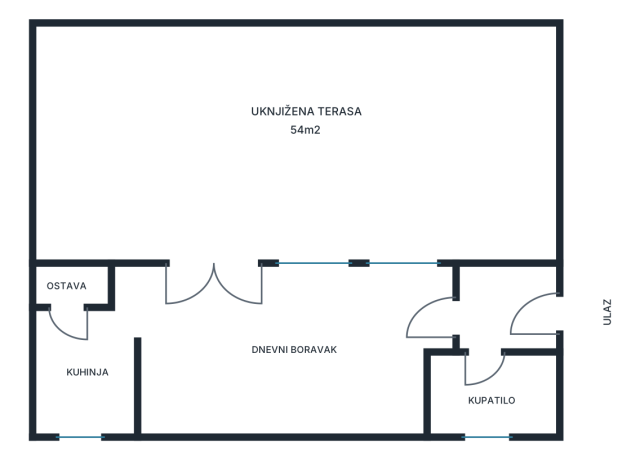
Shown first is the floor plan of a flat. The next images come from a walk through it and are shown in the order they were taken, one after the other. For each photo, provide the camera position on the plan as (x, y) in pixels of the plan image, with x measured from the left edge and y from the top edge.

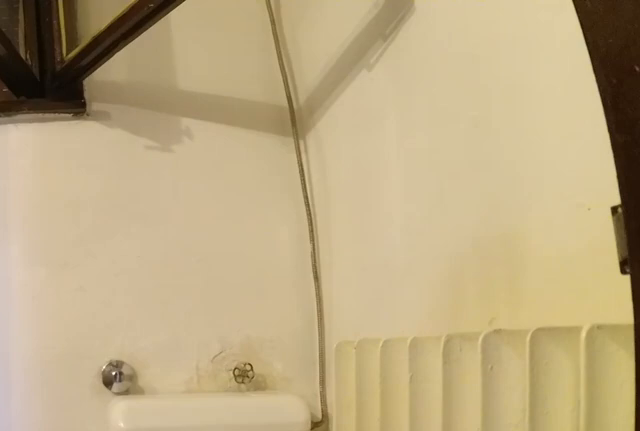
(458, 351)
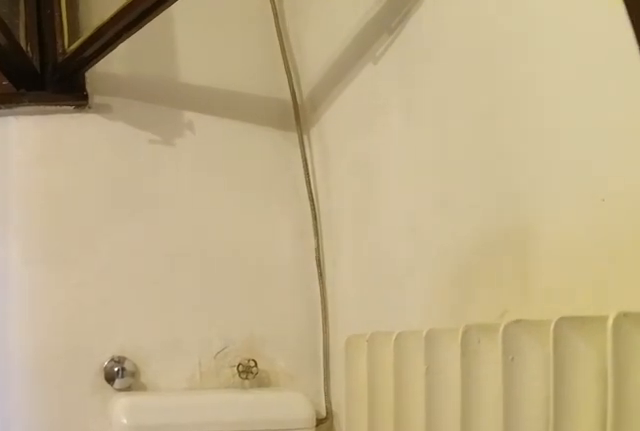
(454, 352)
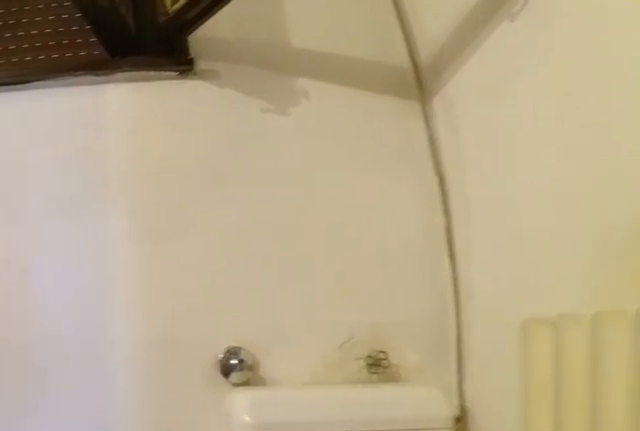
(446, 357)
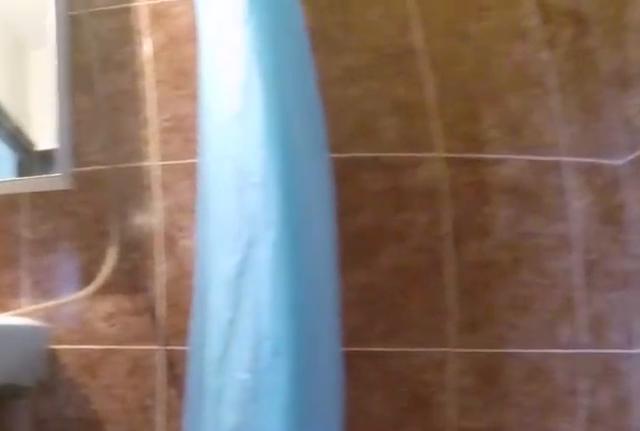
(444, 384)
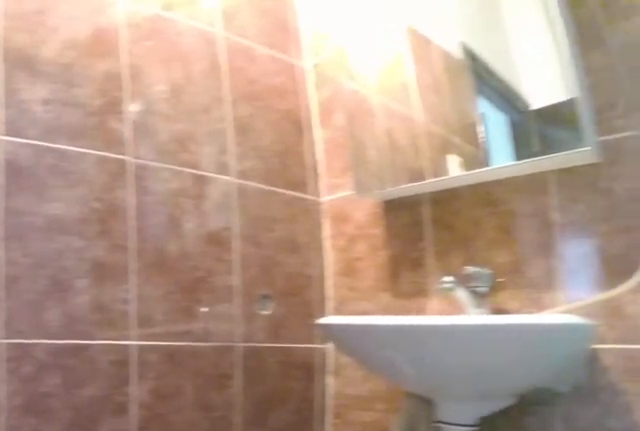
(451, 391)
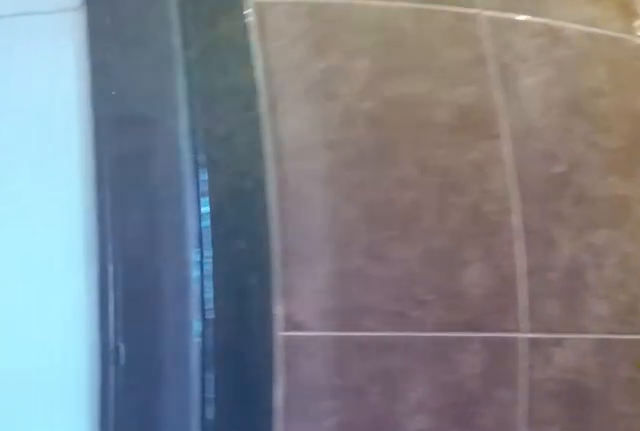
(465, 389)
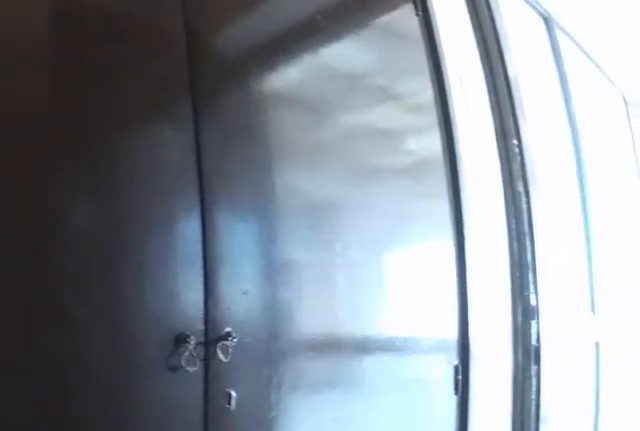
(469, 333)
